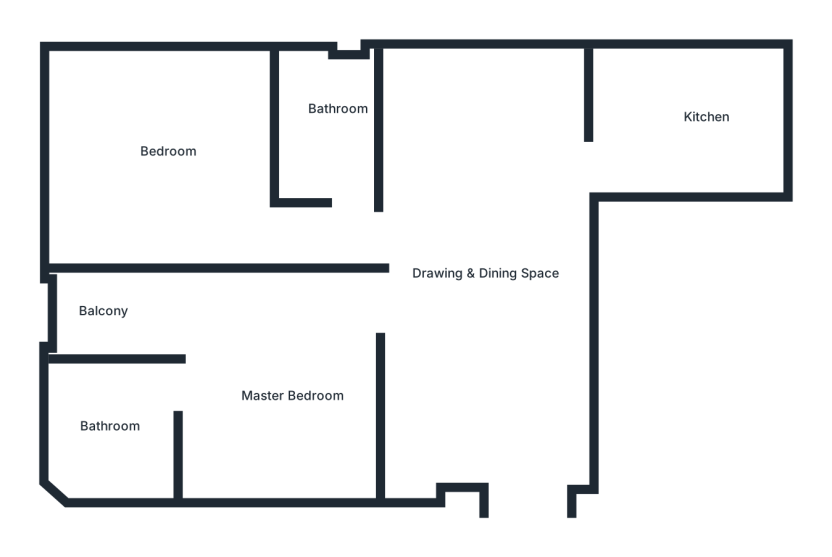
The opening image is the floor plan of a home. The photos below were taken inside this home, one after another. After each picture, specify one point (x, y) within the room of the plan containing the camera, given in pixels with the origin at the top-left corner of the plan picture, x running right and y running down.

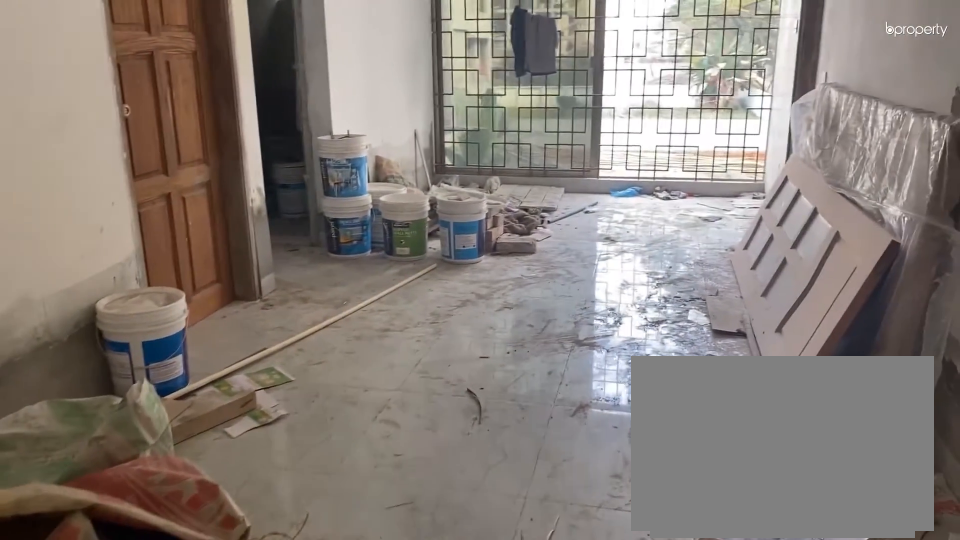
(523, 439)
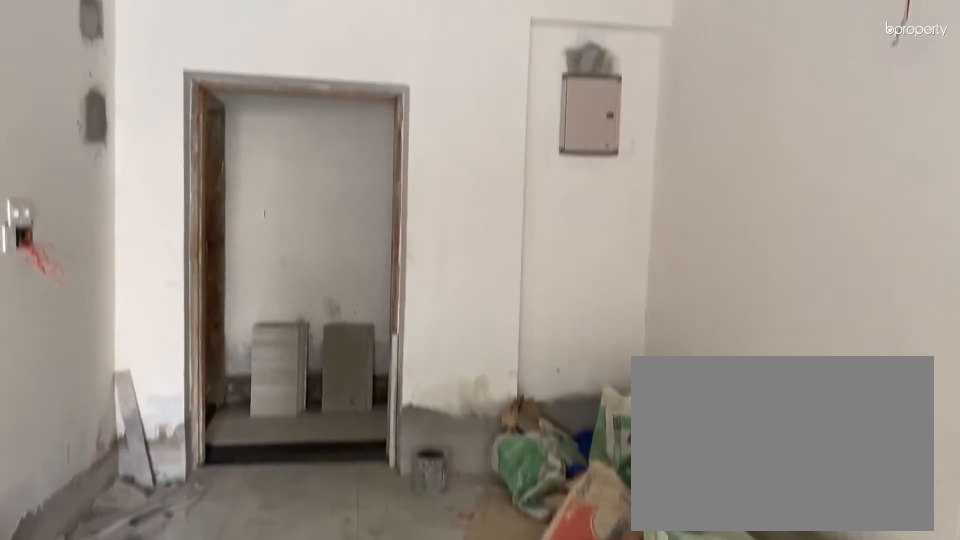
(494, 310)
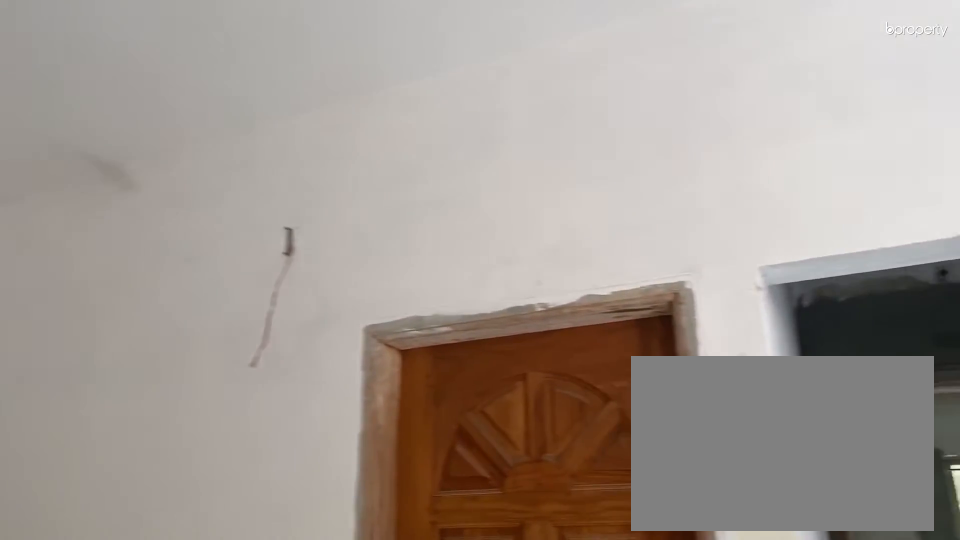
(494, 310)
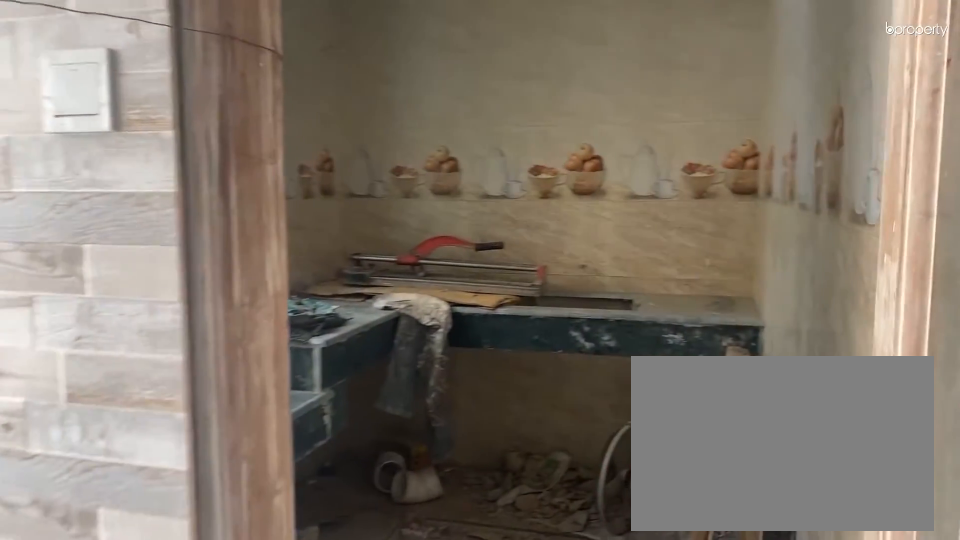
(606, 158)
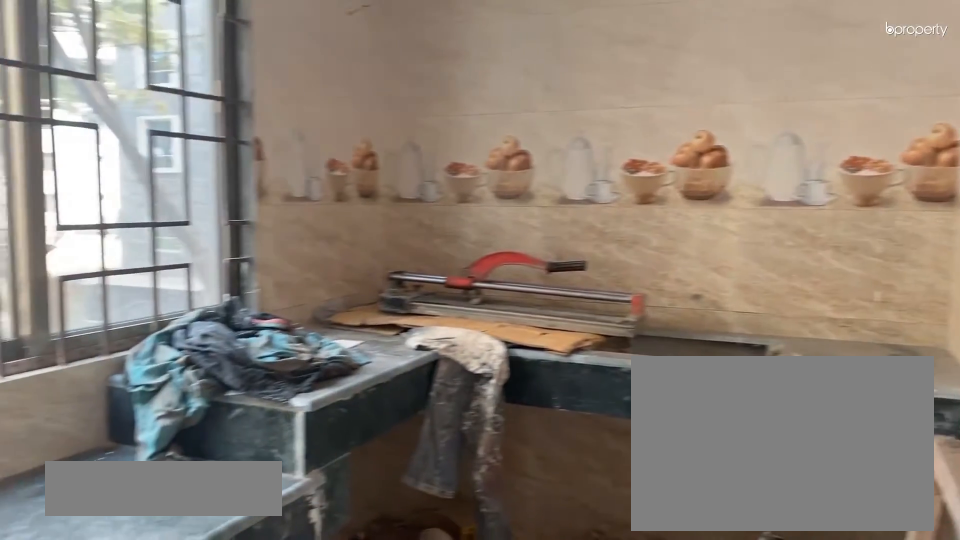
(701, 117)
